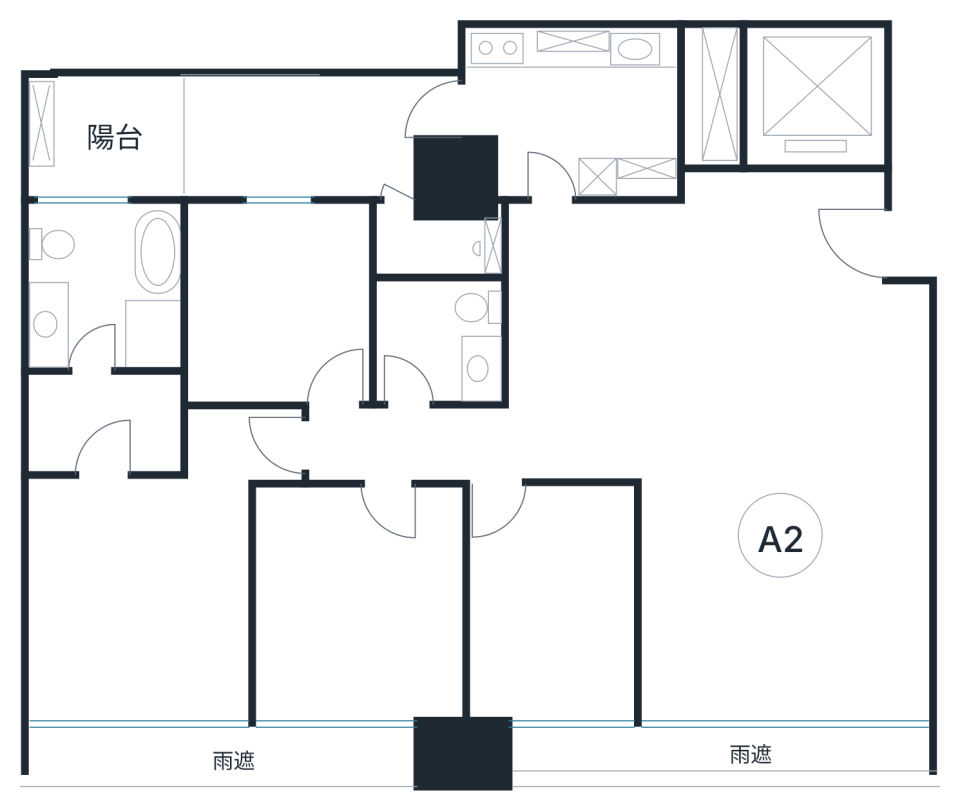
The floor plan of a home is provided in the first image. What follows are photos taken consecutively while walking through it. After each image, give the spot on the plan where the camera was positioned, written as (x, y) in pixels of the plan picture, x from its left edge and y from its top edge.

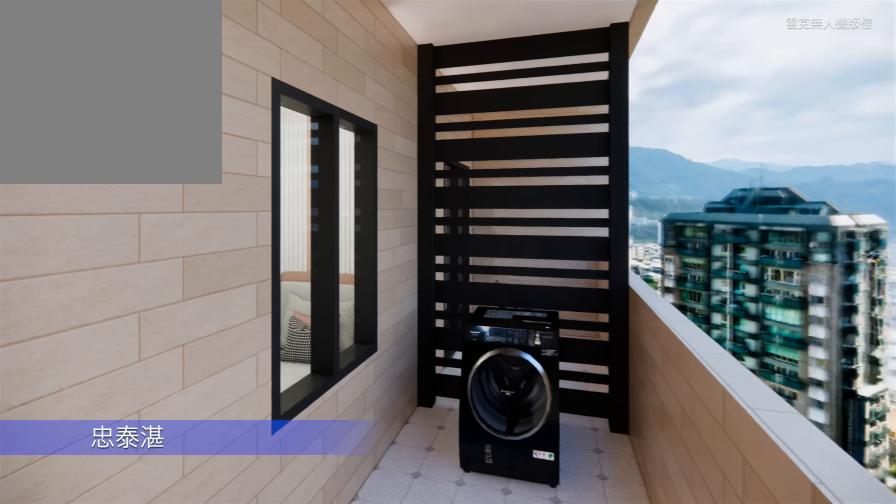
(403, 105)
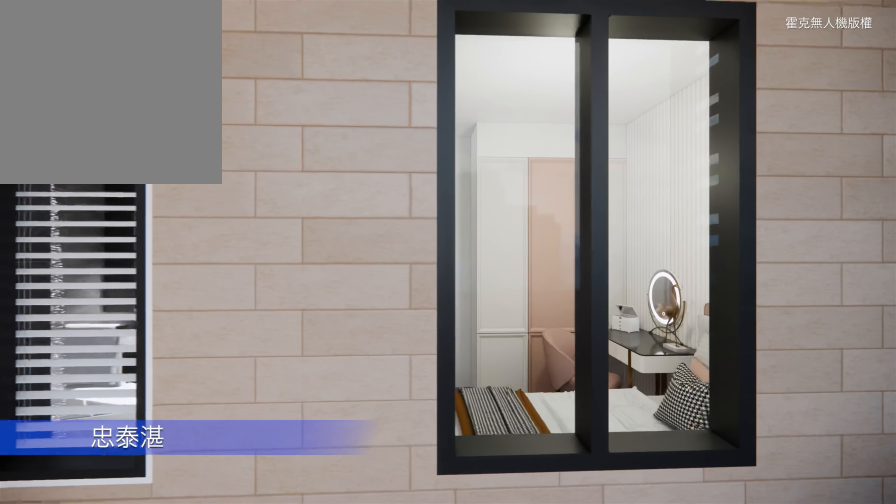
(357, 140)
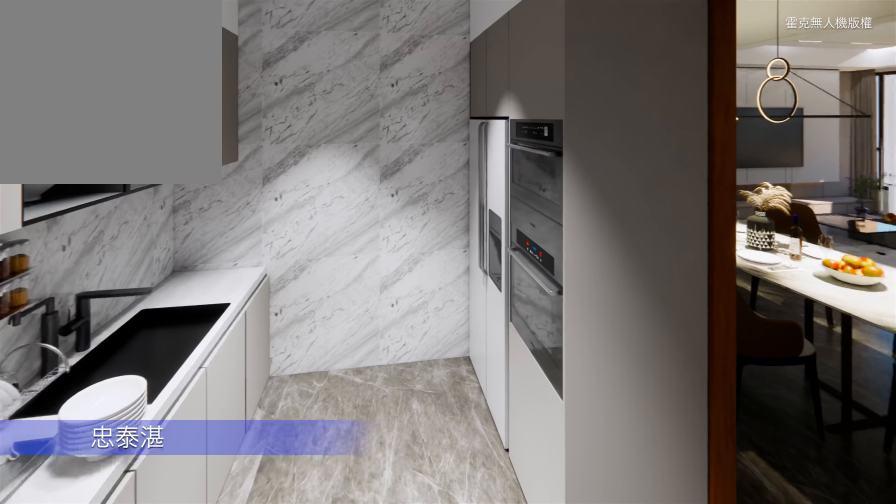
(537, 153)
